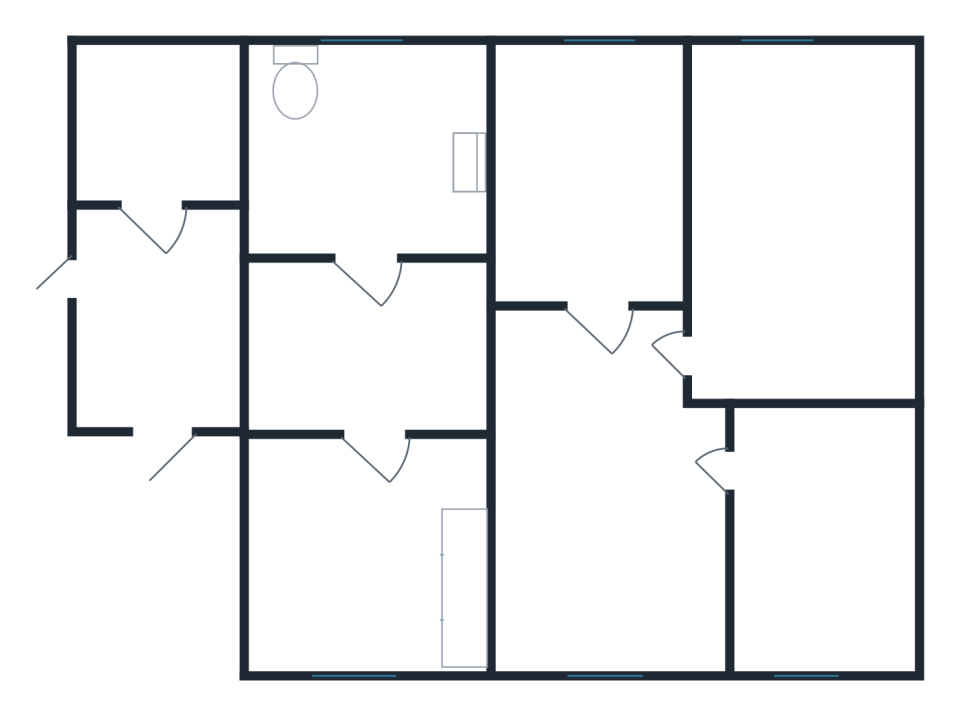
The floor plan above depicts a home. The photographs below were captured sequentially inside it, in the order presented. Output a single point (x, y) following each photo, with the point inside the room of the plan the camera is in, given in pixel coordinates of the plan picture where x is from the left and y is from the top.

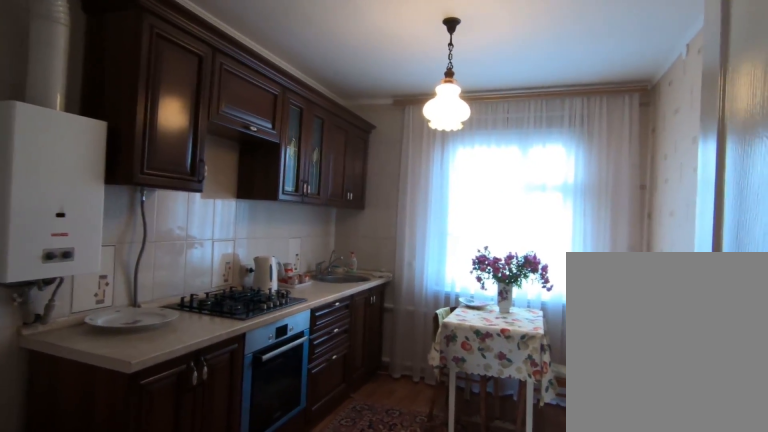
(382, 488)
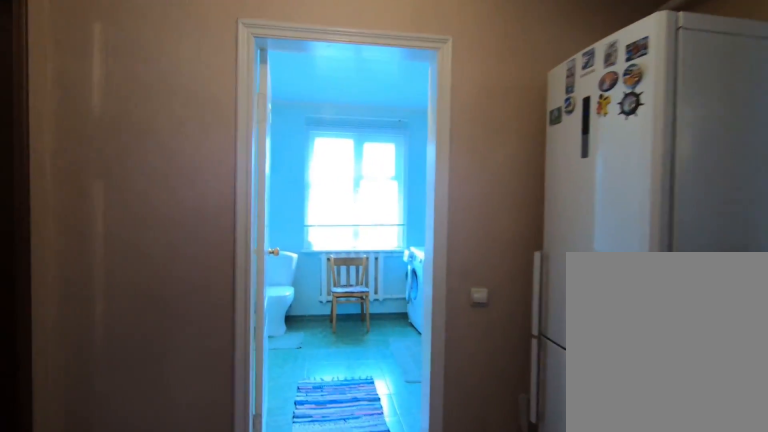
(378, 376)
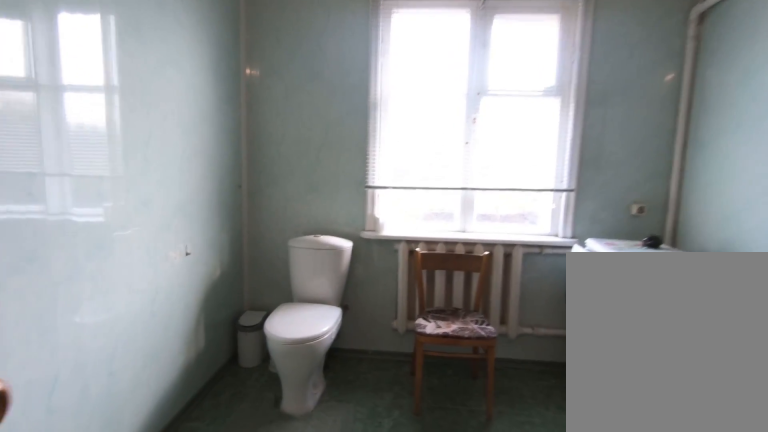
(370, 239)
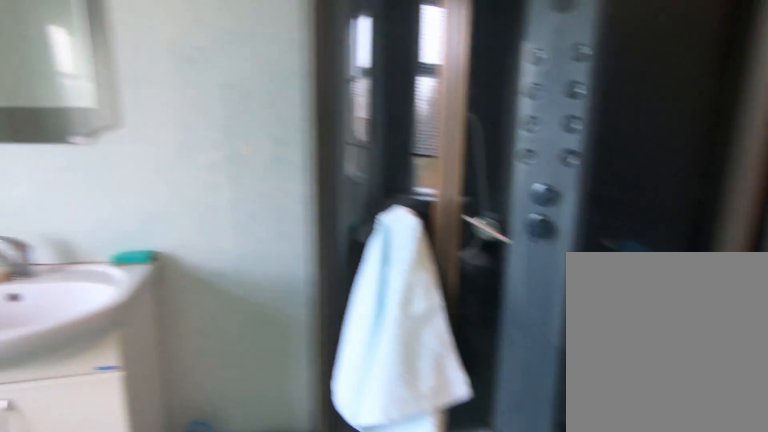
(370, 239)
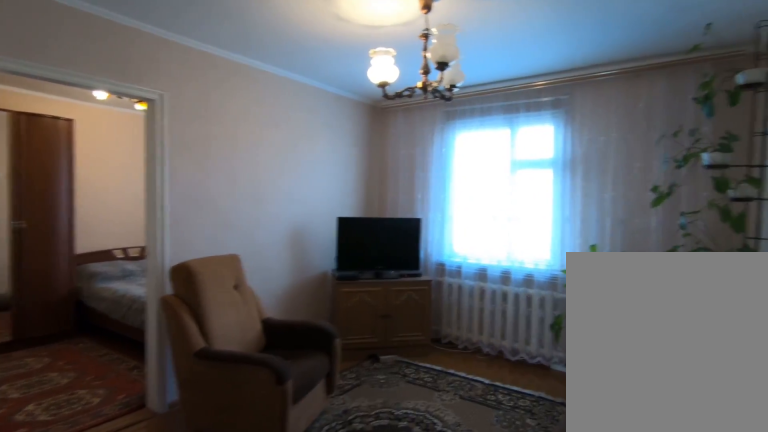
(547, 448)
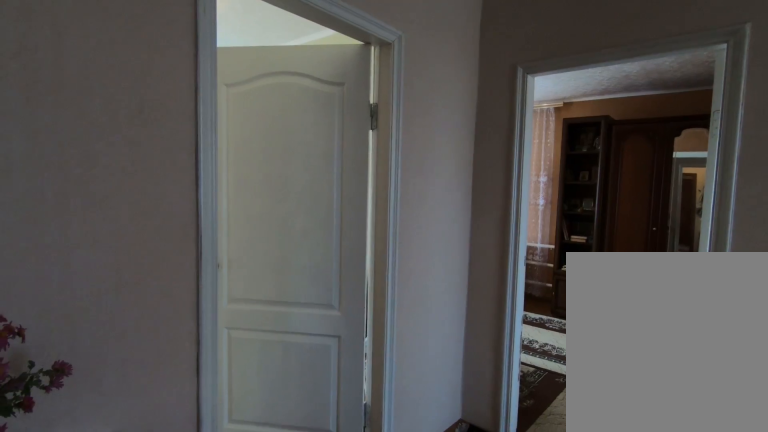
(547, 448)
